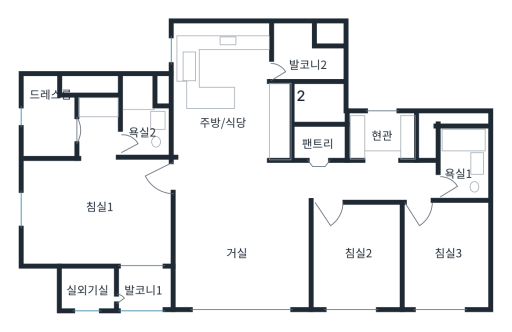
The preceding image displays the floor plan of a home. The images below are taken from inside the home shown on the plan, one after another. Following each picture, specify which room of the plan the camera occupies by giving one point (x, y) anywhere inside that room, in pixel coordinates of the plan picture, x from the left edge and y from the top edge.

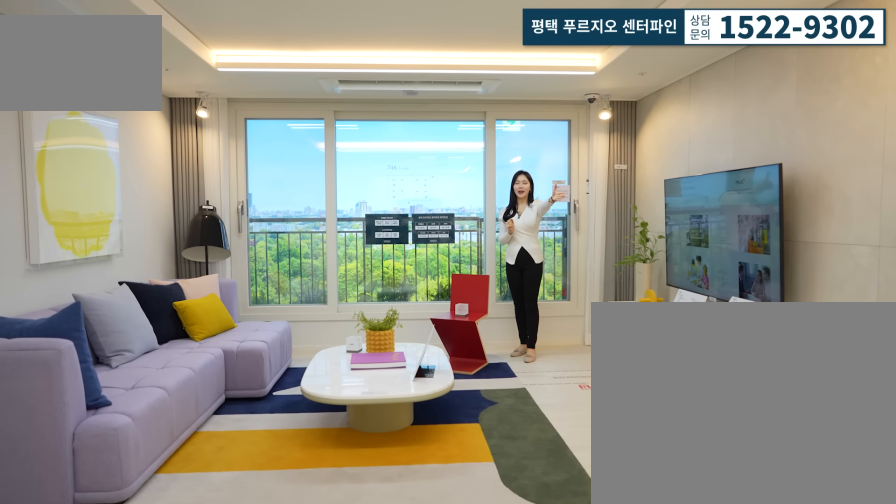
(239, 245)
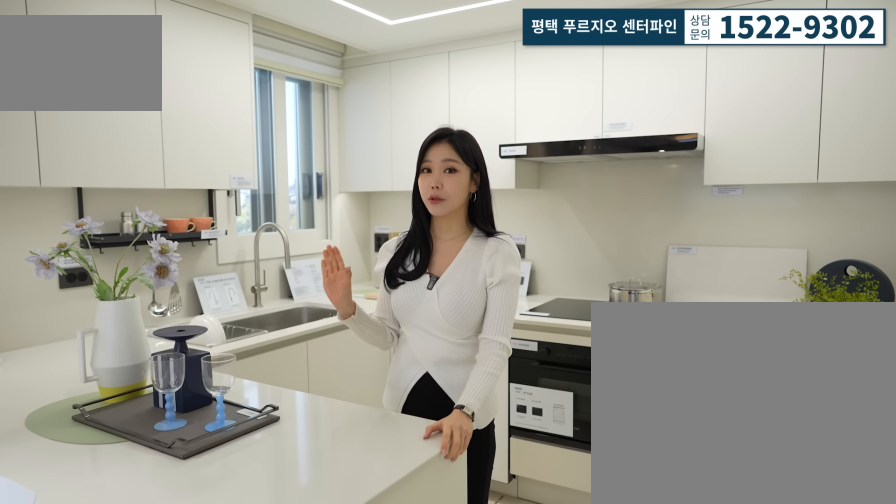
(233, 100)
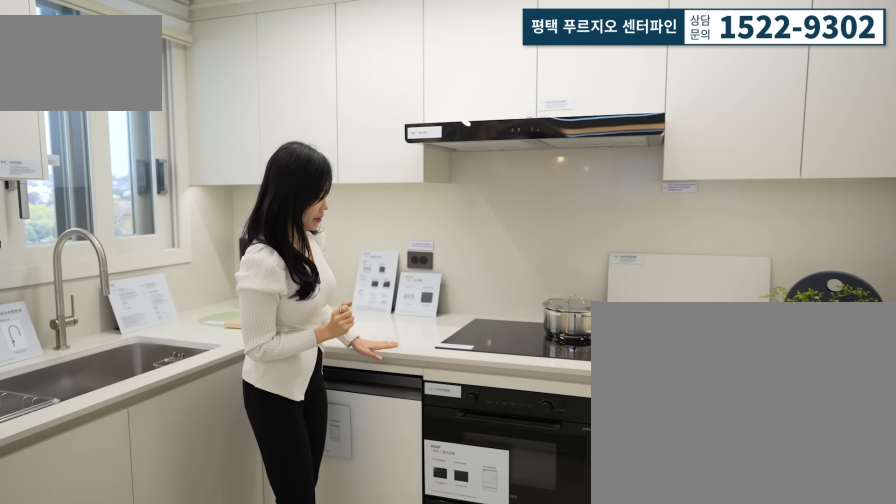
(233, 100)
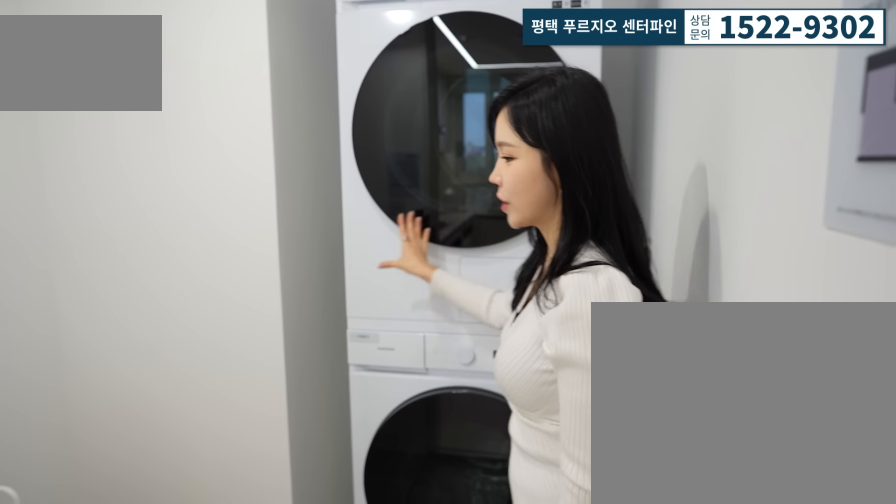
(309, 59)
